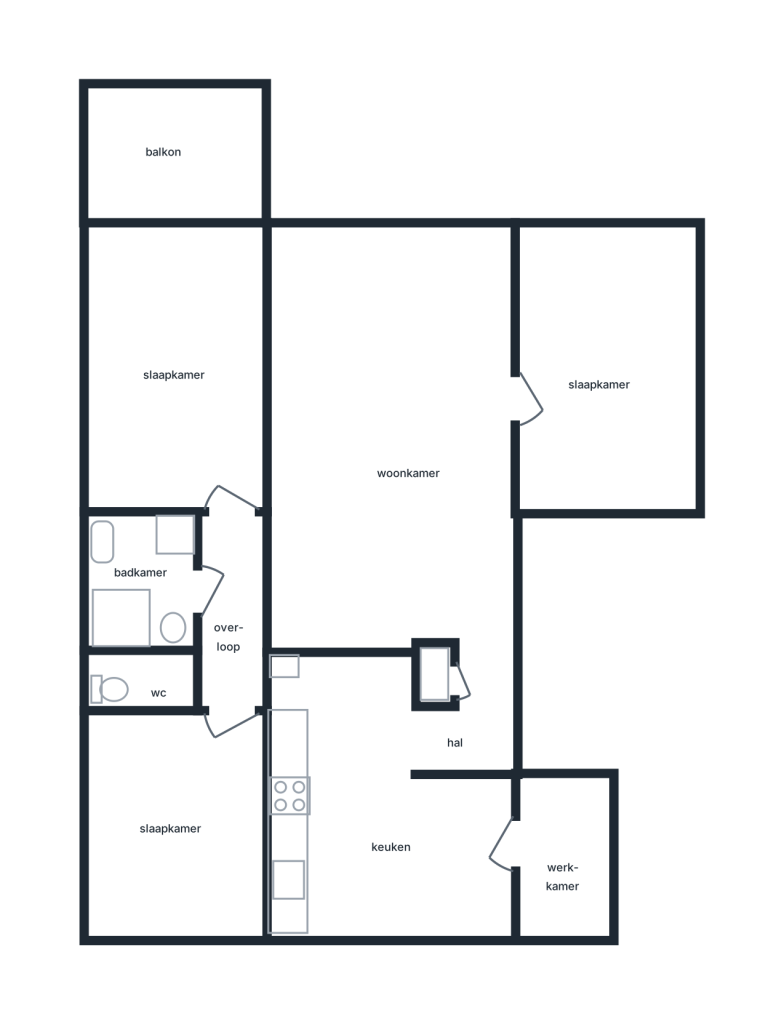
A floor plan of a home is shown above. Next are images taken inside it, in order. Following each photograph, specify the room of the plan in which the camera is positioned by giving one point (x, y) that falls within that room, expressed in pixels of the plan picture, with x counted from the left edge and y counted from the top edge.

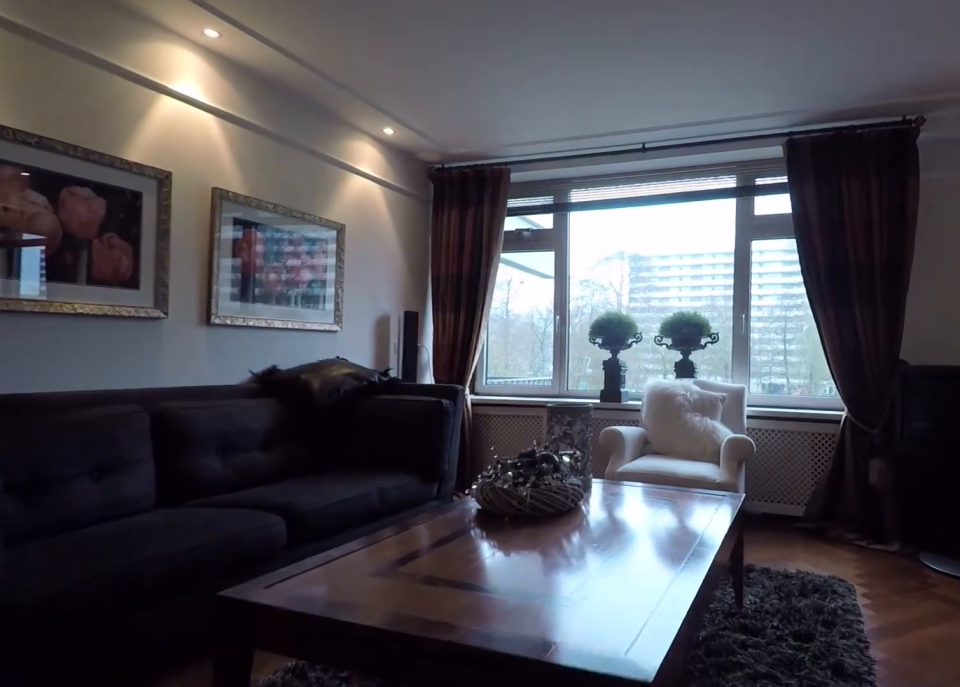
(391, 437)
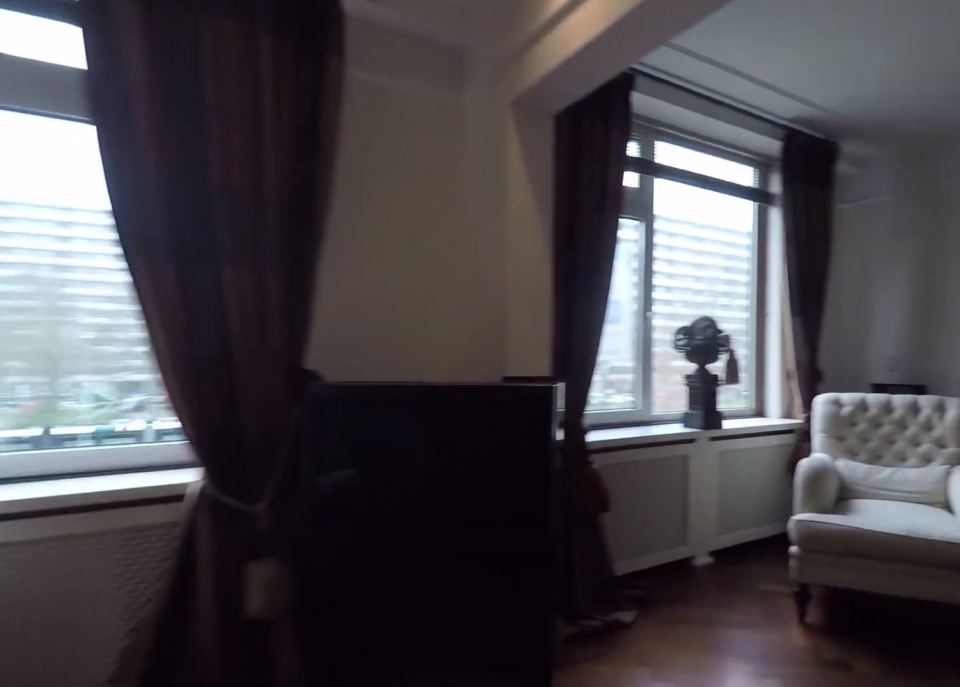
(391, 437)
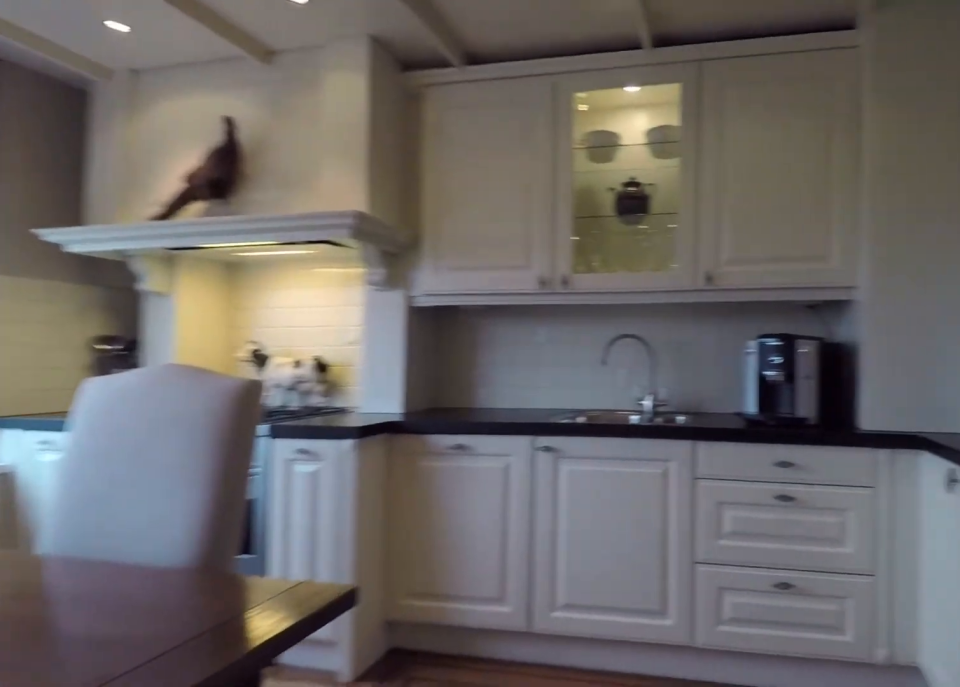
(390, 797)
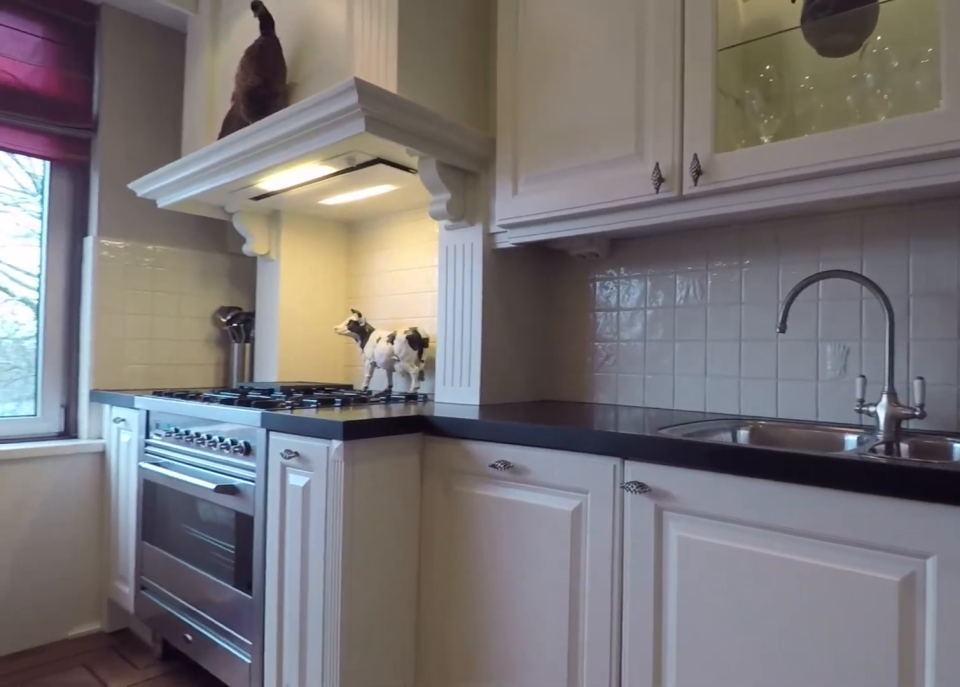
(390, 797)
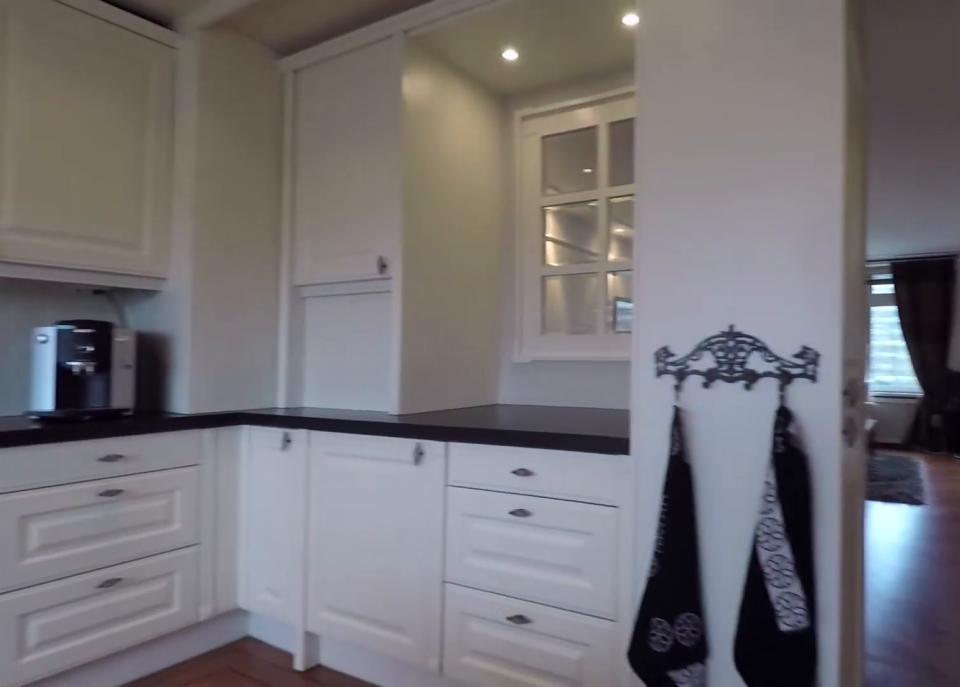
(390, 797)
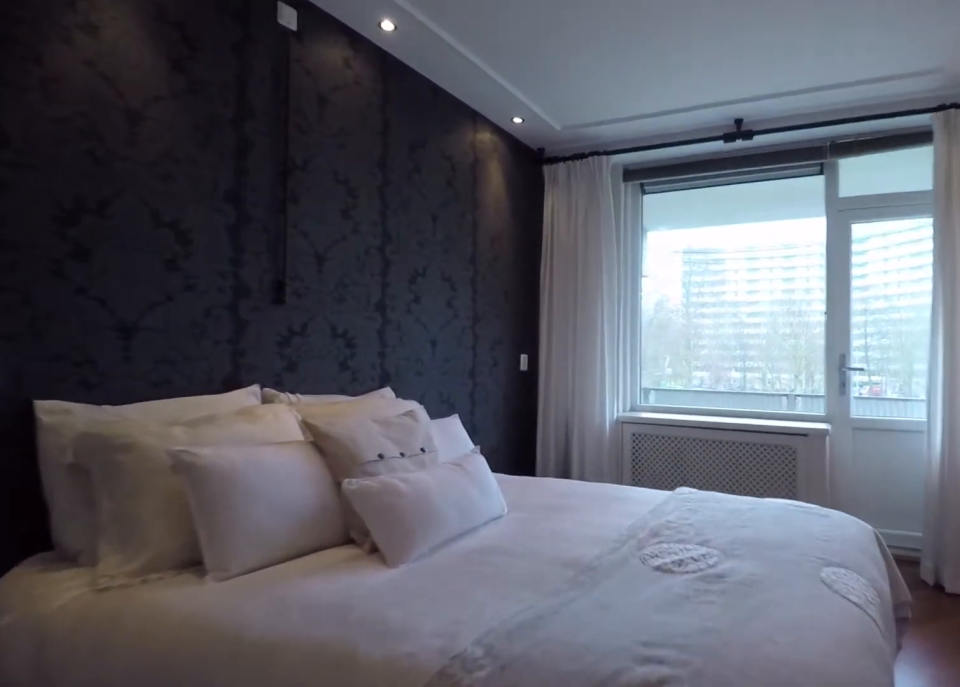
(178, 370)
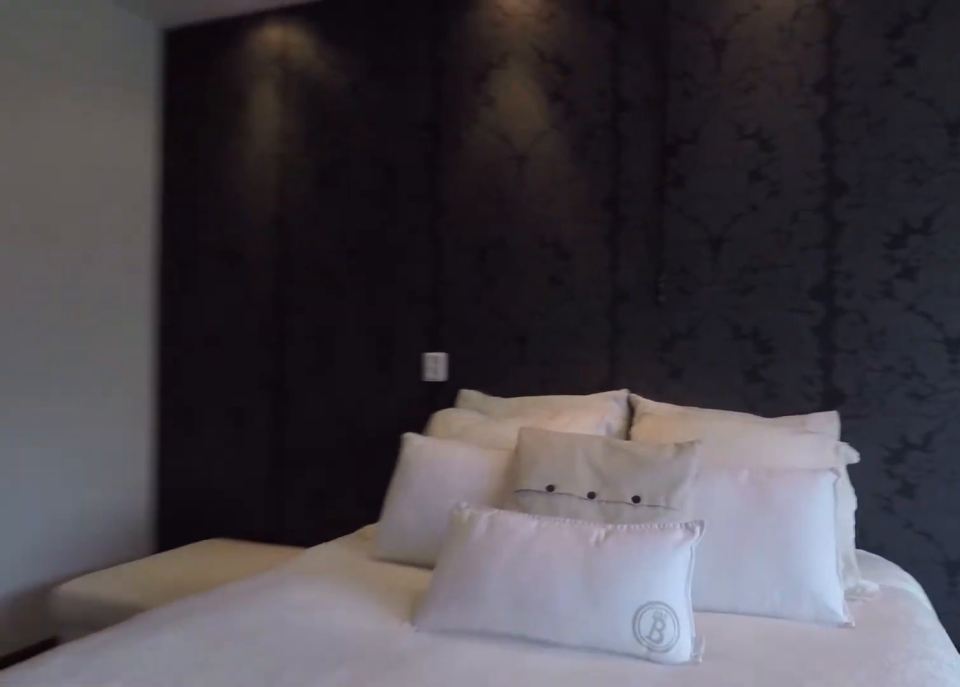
(178, 370)
